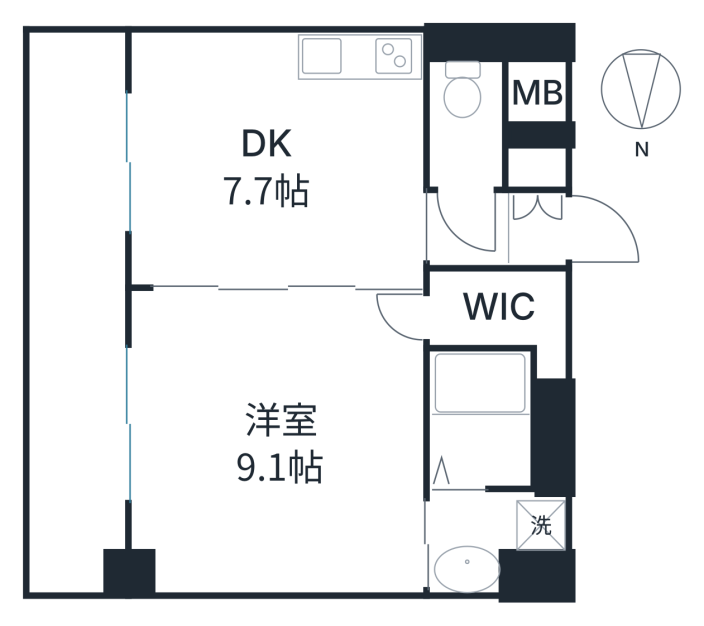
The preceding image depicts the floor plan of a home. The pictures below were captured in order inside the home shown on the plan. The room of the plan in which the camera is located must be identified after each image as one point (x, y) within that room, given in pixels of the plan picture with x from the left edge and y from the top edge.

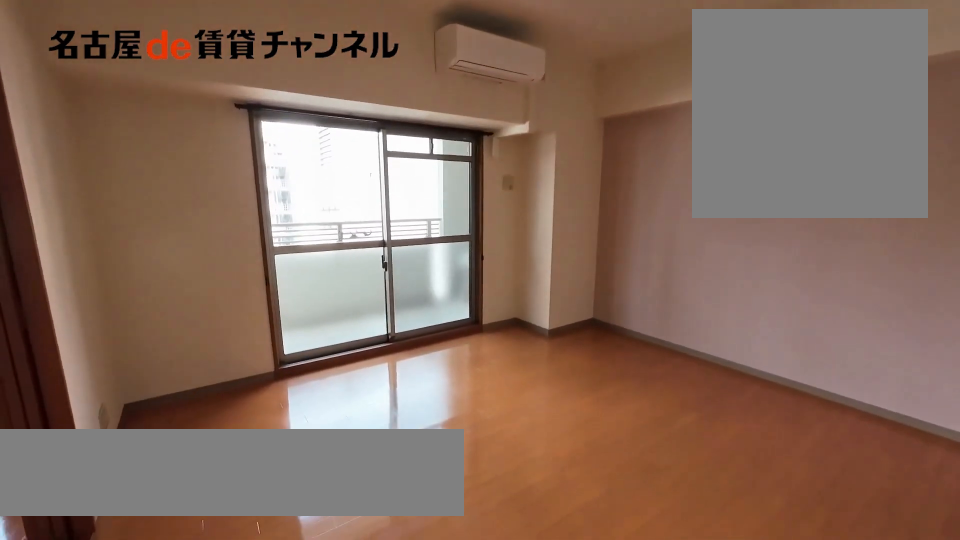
(273, 443)
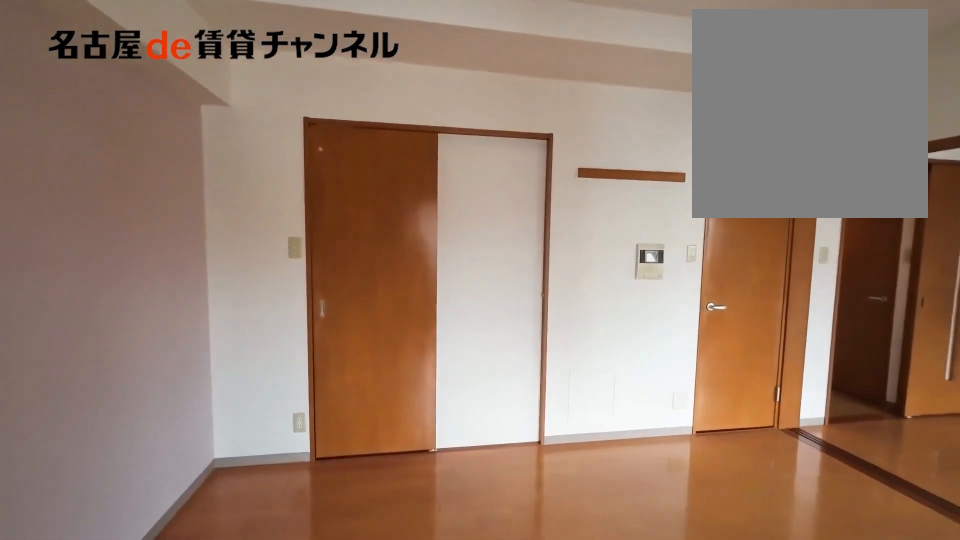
(273, 443)
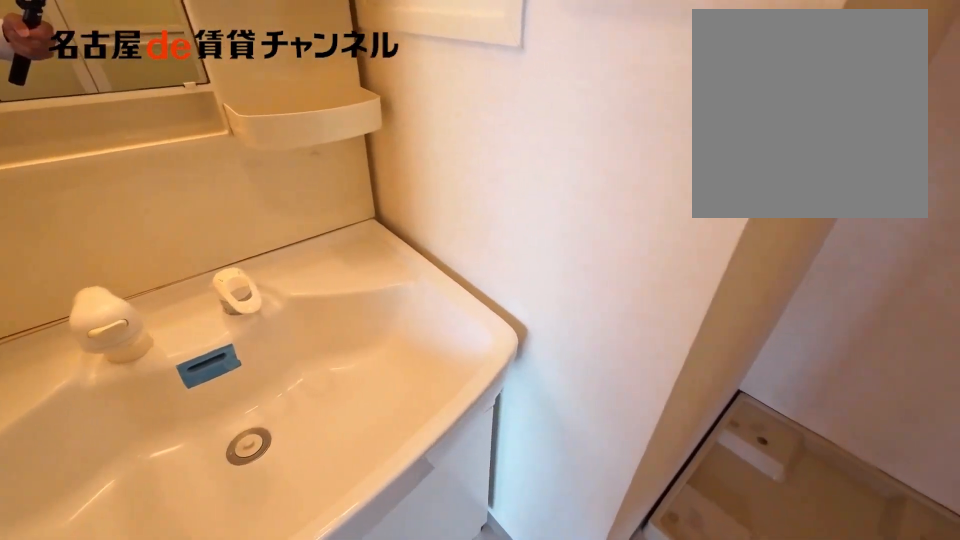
(493, 536)
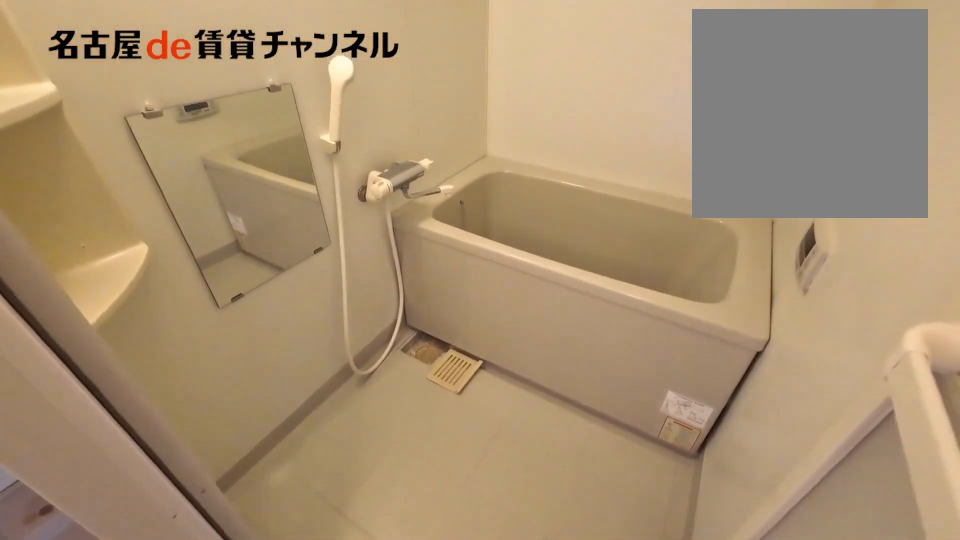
(481, 418)
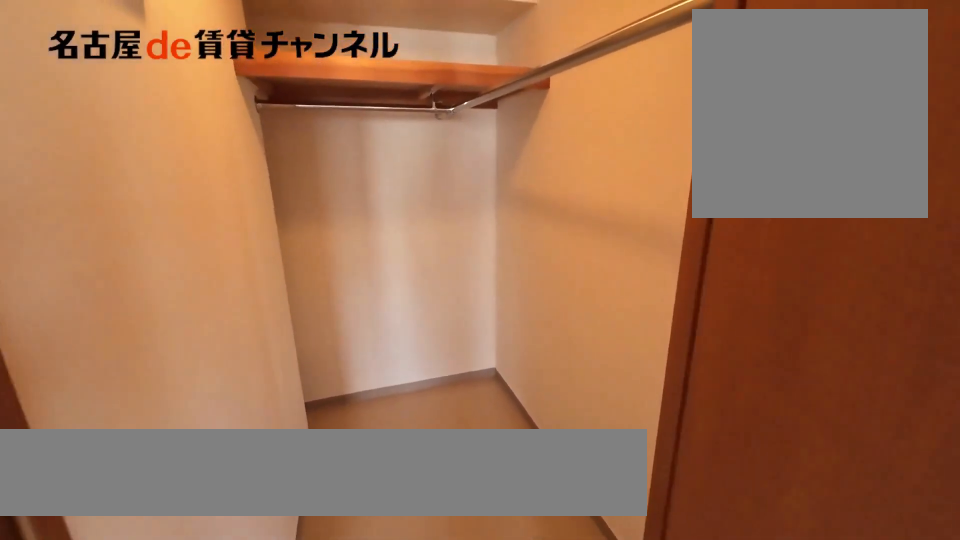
(507, 313)
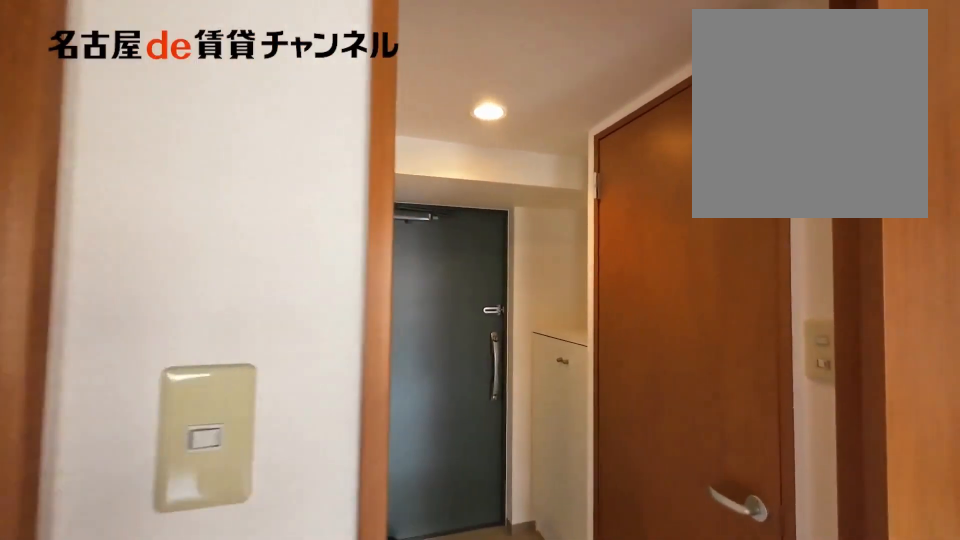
(468, 230)
